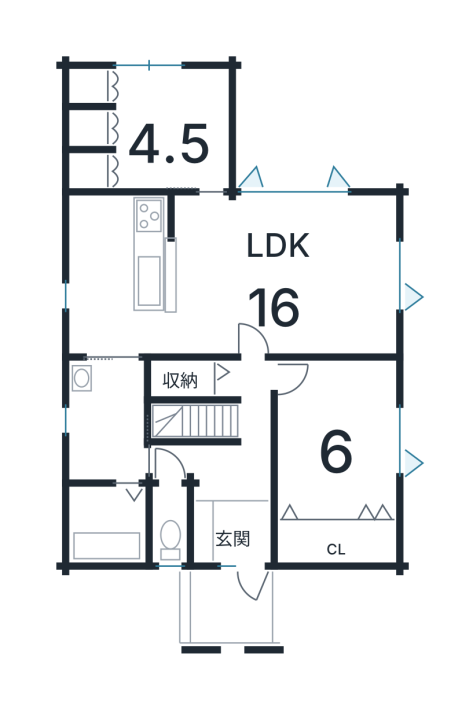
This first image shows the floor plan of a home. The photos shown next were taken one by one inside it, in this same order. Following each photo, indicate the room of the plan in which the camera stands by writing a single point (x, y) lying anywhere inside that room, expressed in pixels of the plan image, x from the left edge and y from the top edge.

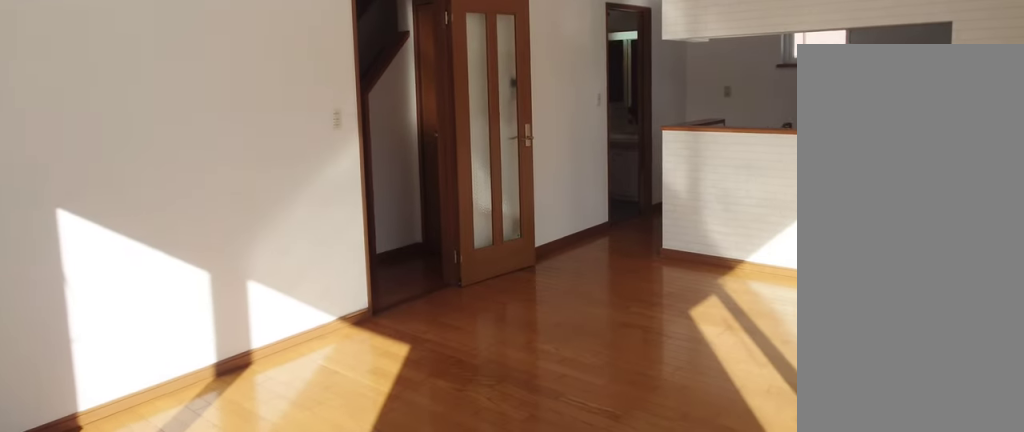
(278, 293)
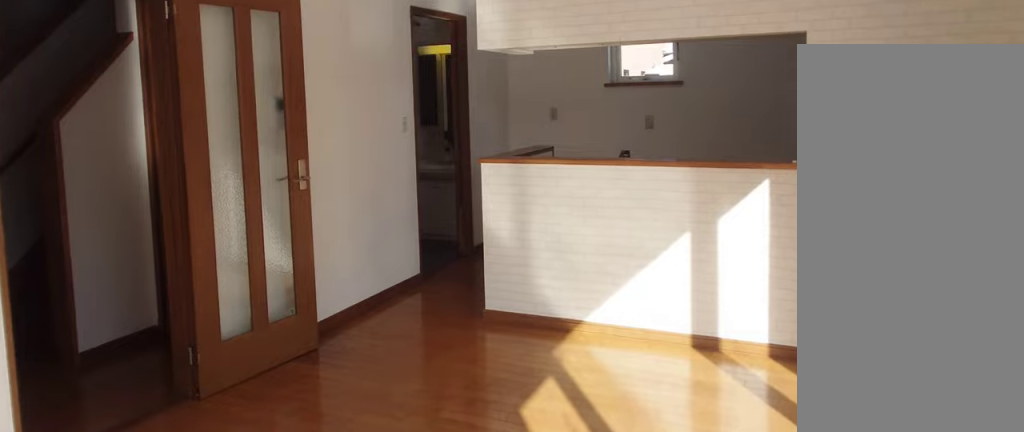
(278, 293)
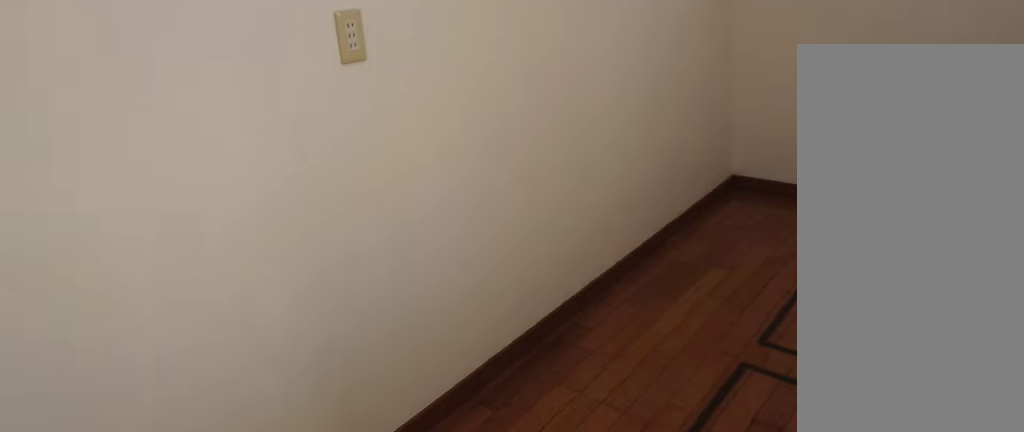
(119, 299)
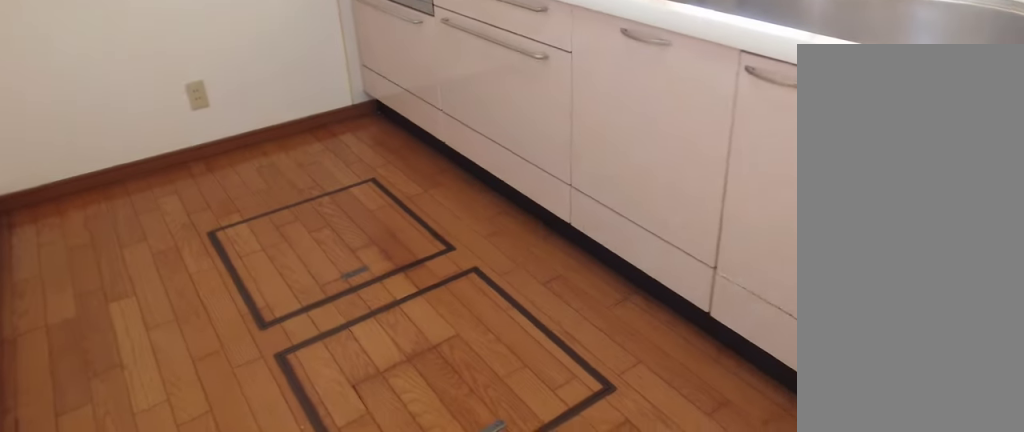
(119, 299)
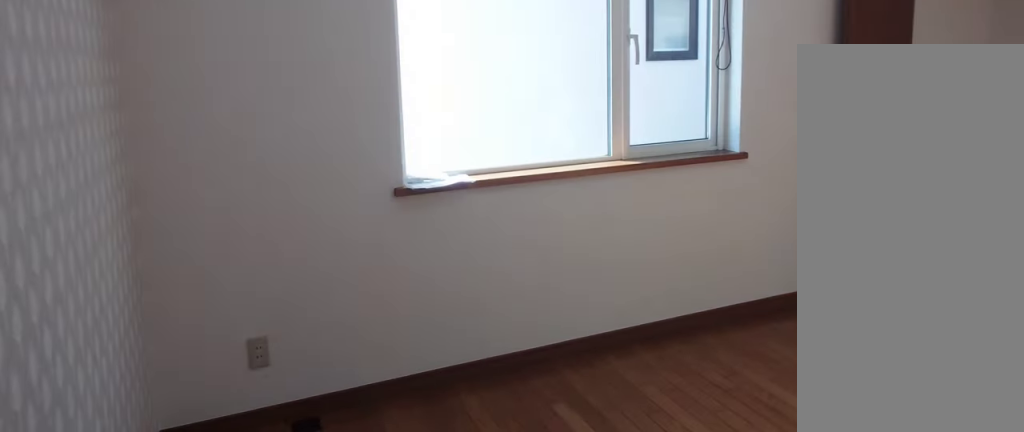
(342, 454)
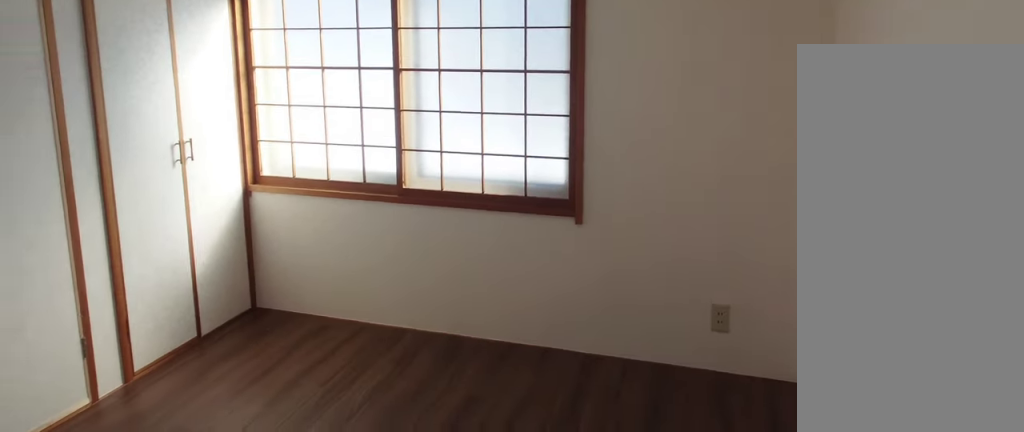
(163, 133)
